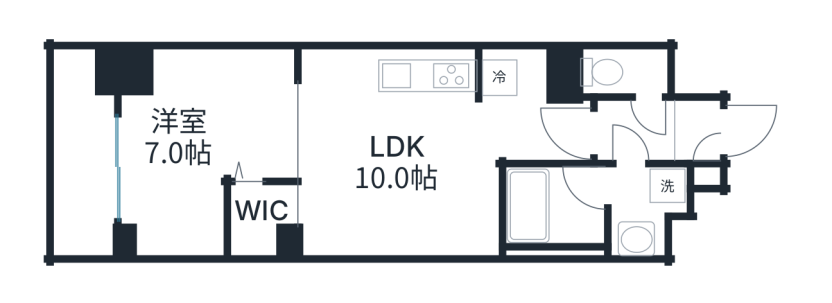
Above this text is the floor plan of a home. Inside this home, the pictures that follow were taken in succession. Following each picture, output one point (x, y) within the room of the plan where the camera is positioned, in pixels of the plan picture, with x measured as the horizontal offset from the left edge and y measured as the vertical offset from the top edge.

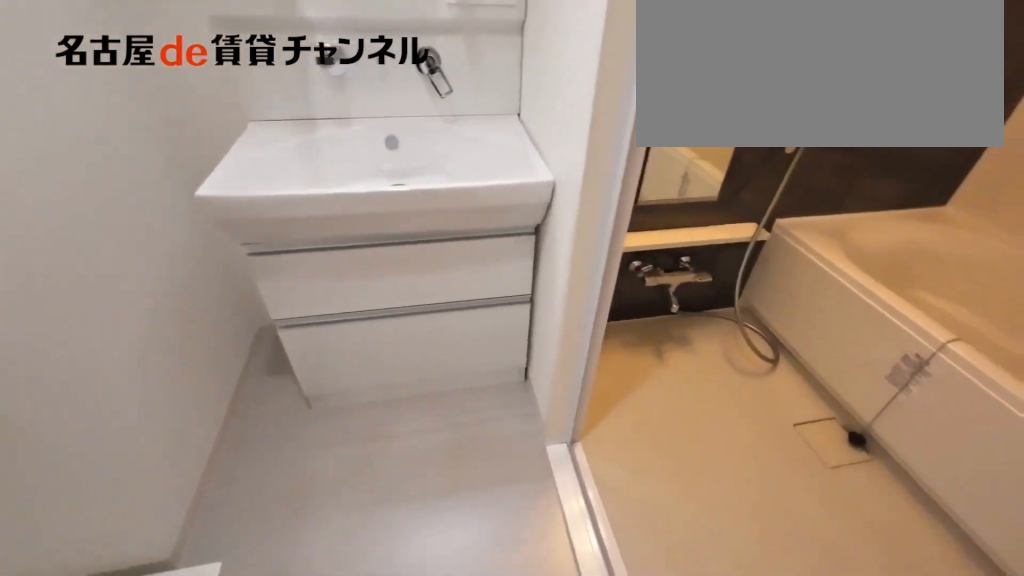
(591, 209)
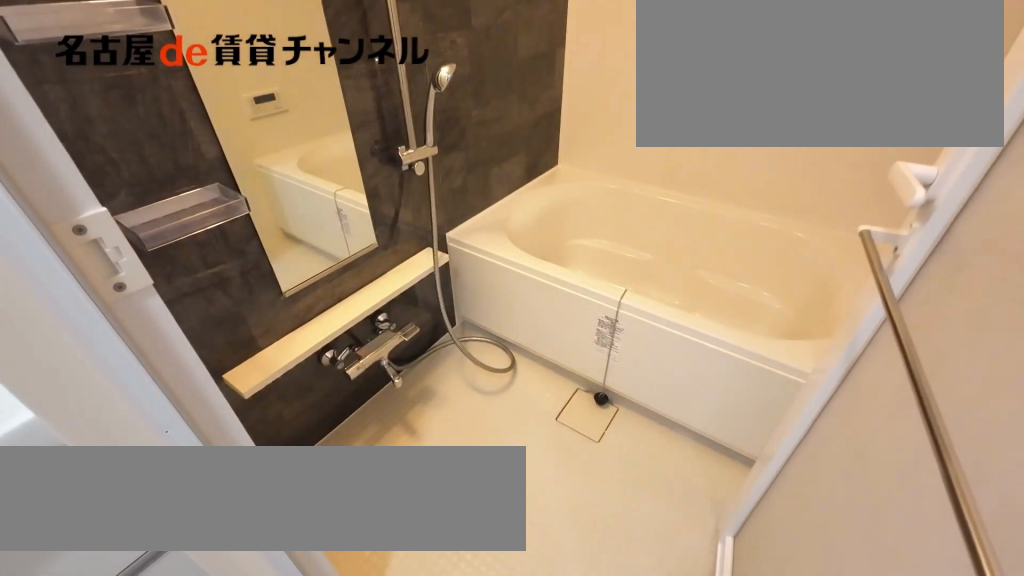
(591, 209)
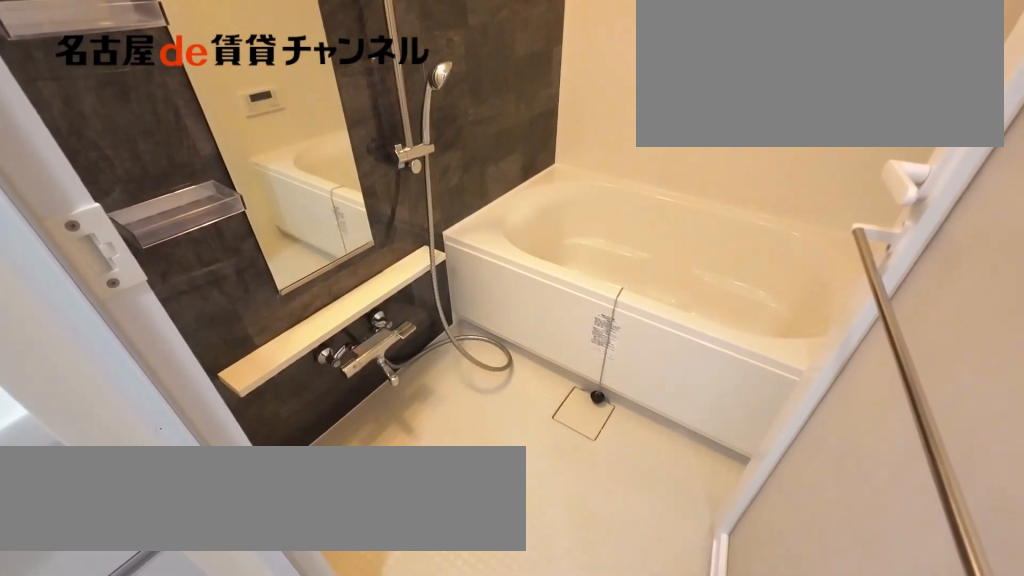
(591, 209)
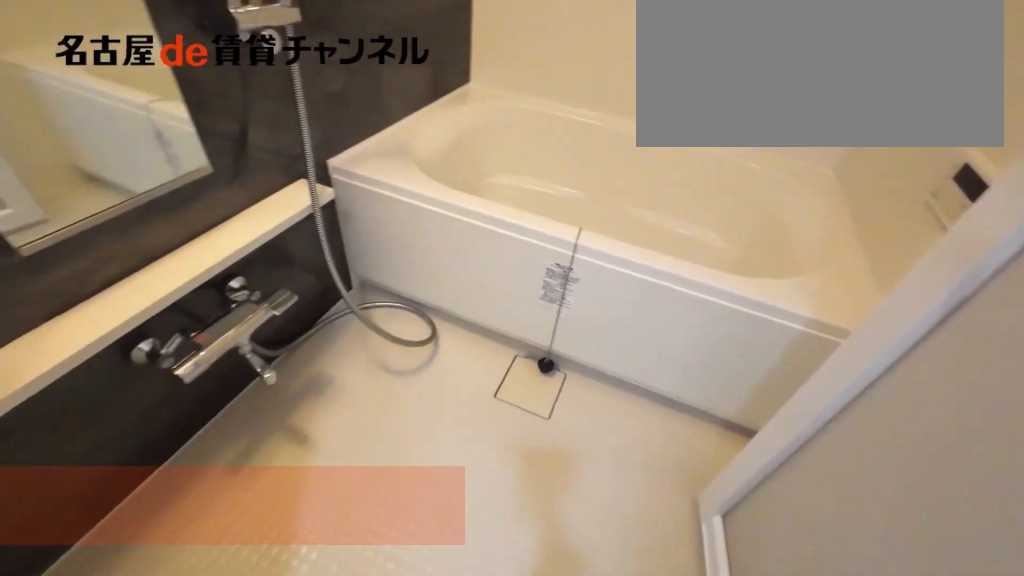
(591, 209)
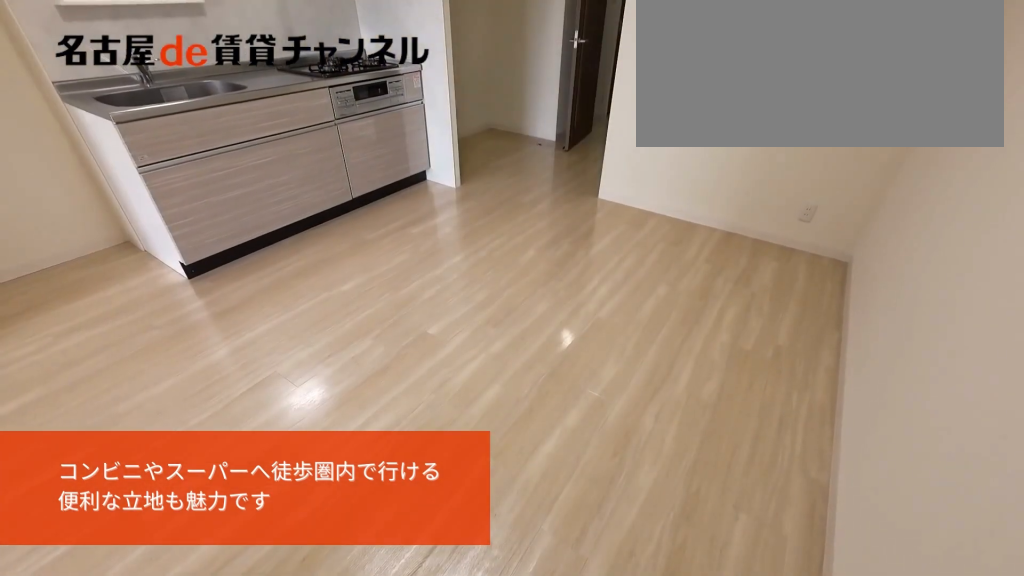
(399, 151)
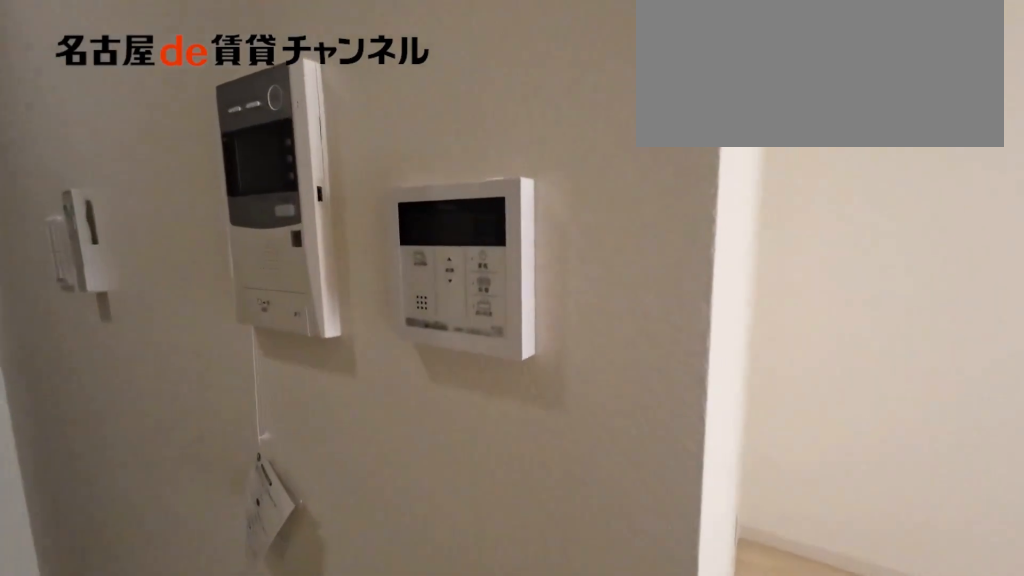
(399, 151)
